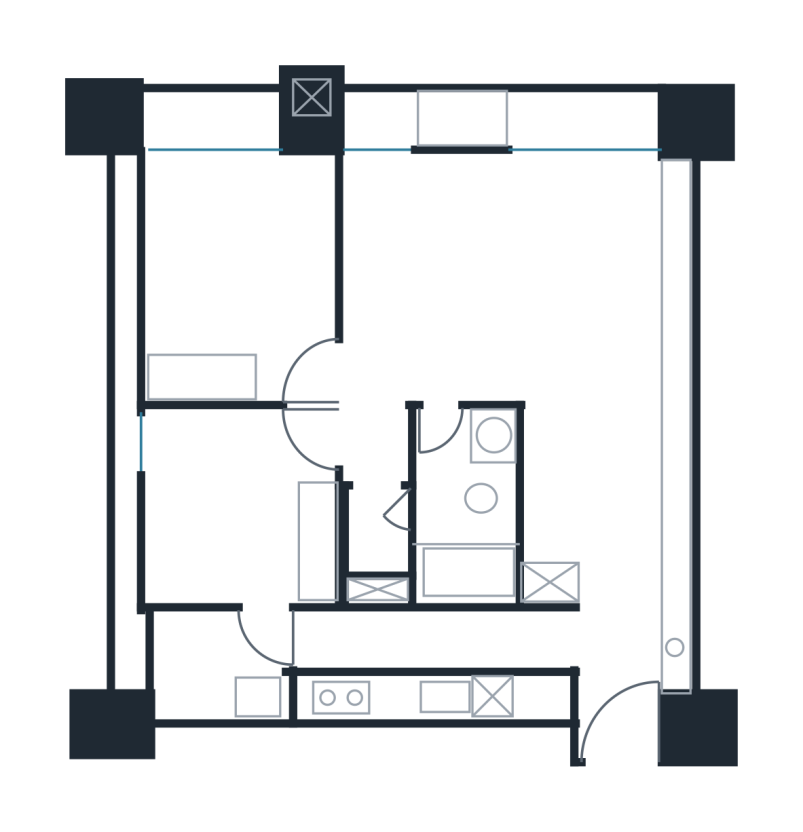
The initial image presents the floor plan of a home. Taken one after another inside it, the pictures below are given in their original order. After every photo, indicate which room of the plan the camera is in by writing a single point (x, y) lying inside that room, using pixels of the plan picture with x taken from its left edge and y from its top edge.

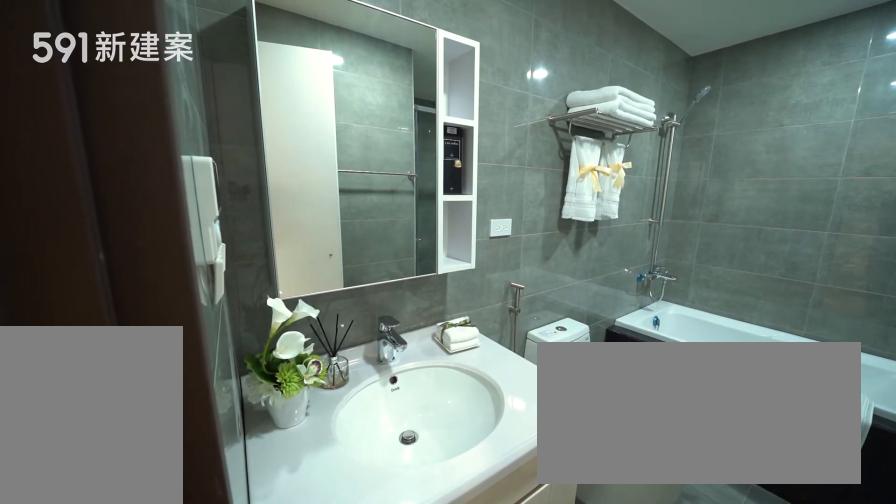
(460, 507)
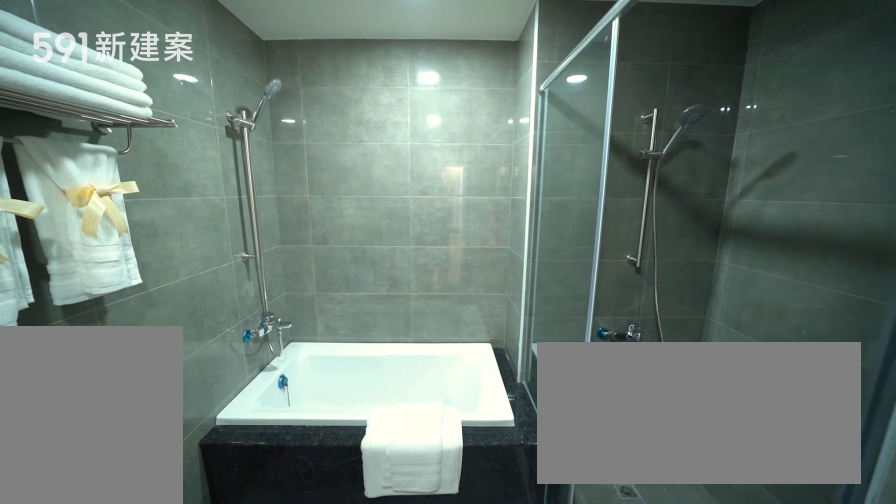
(460, 507)
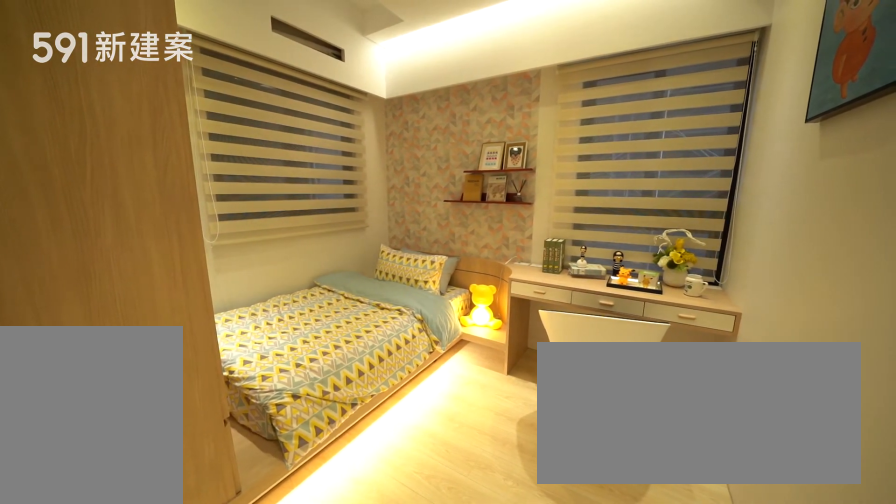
(244, 508)
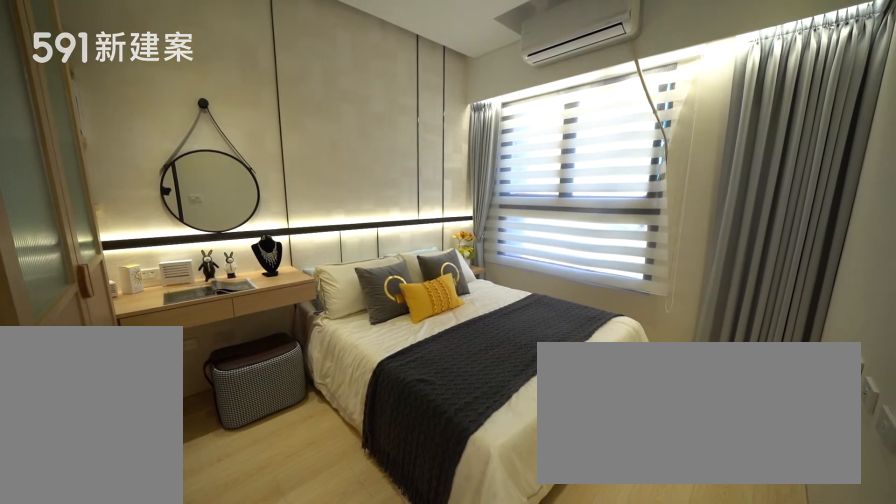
(239, 266)
